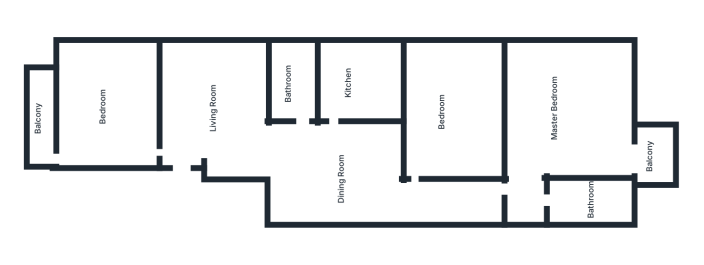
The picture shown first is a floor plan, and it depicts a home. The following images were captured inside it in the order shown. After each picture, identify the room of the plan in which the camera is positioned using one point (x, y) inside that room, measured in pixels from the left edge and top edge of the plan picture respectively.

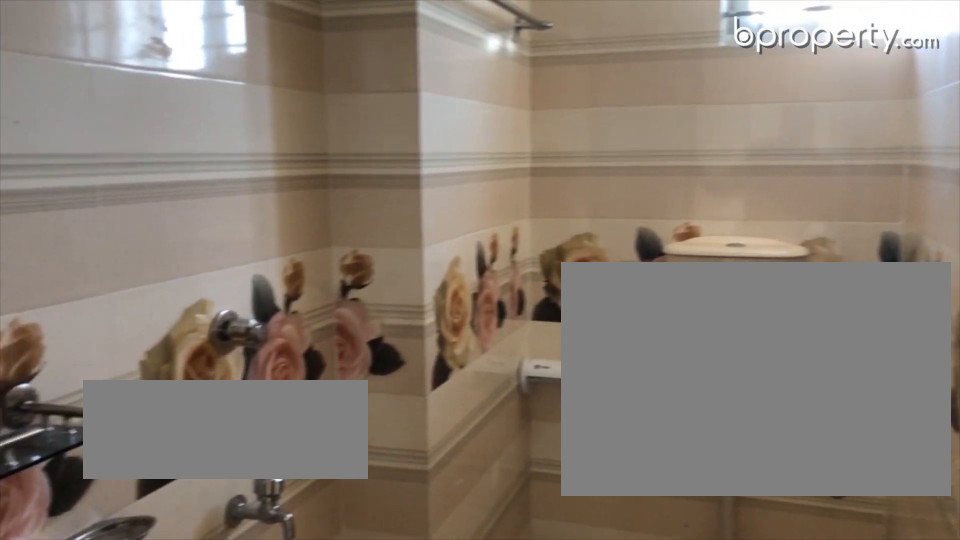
(291, 74)
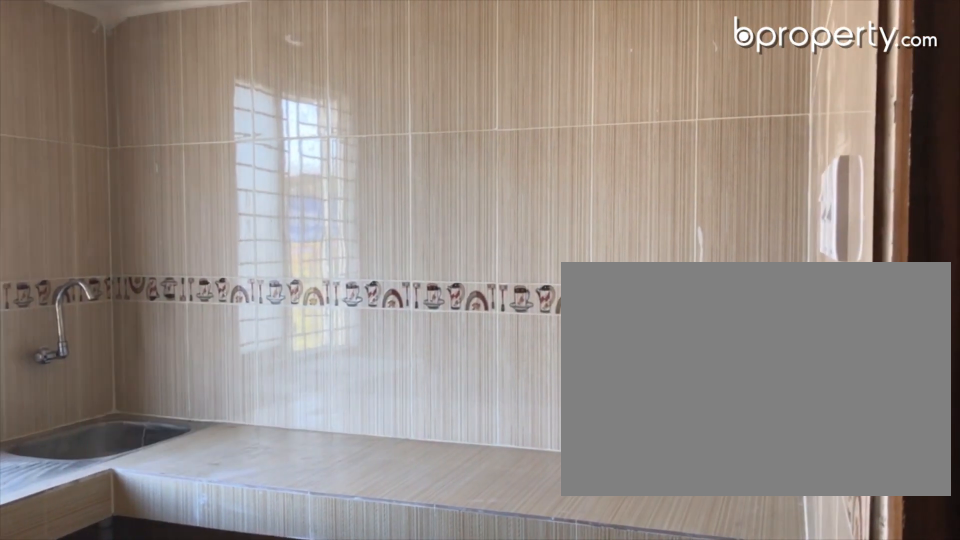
(348, 84)
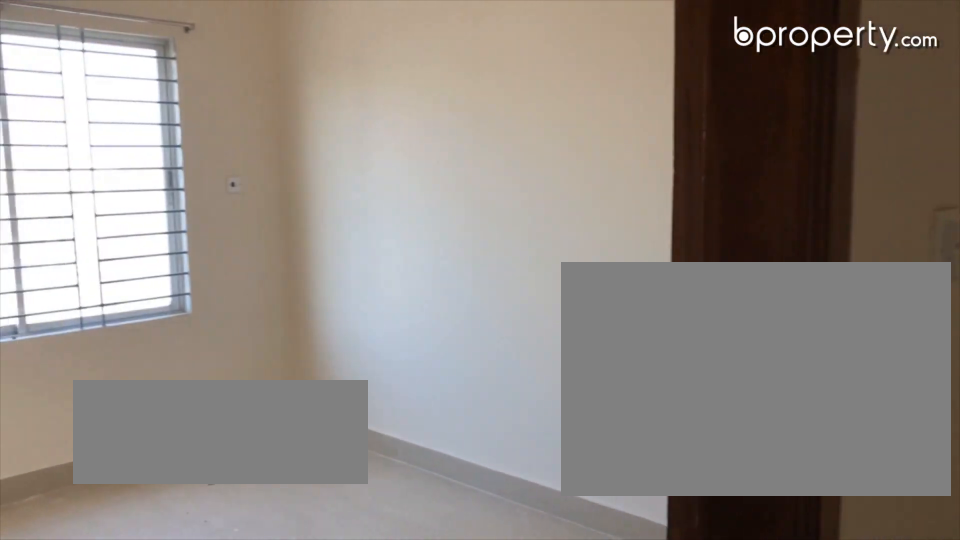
(459, 105)
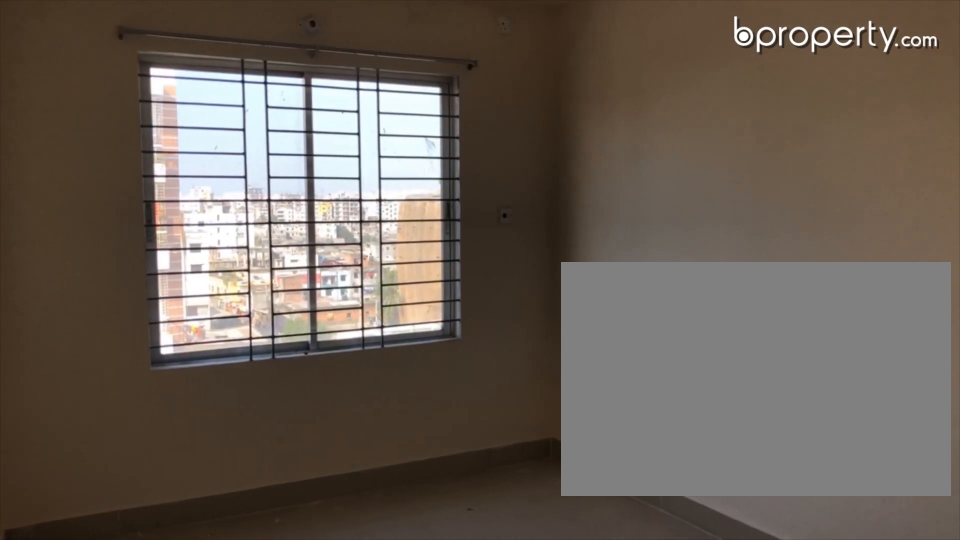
(459, 105)
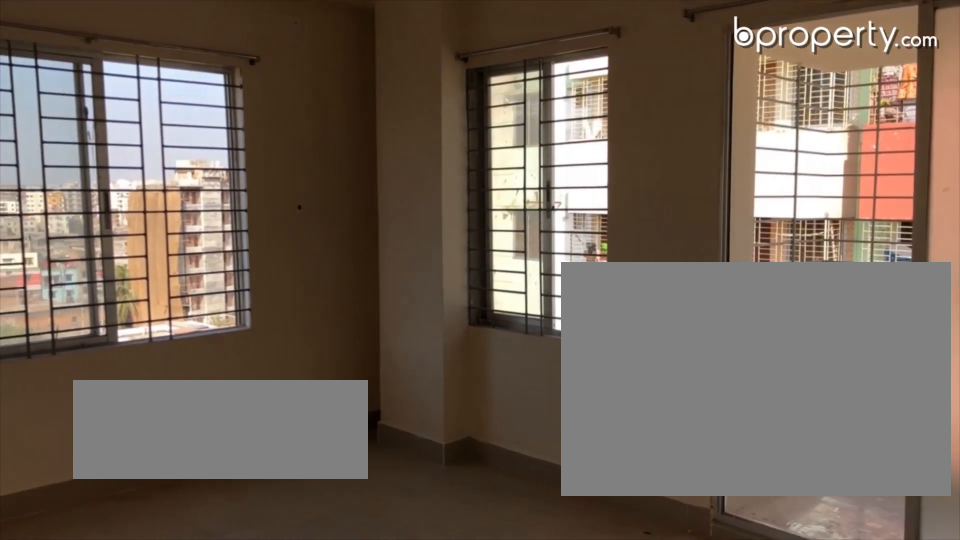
(577, 117)
